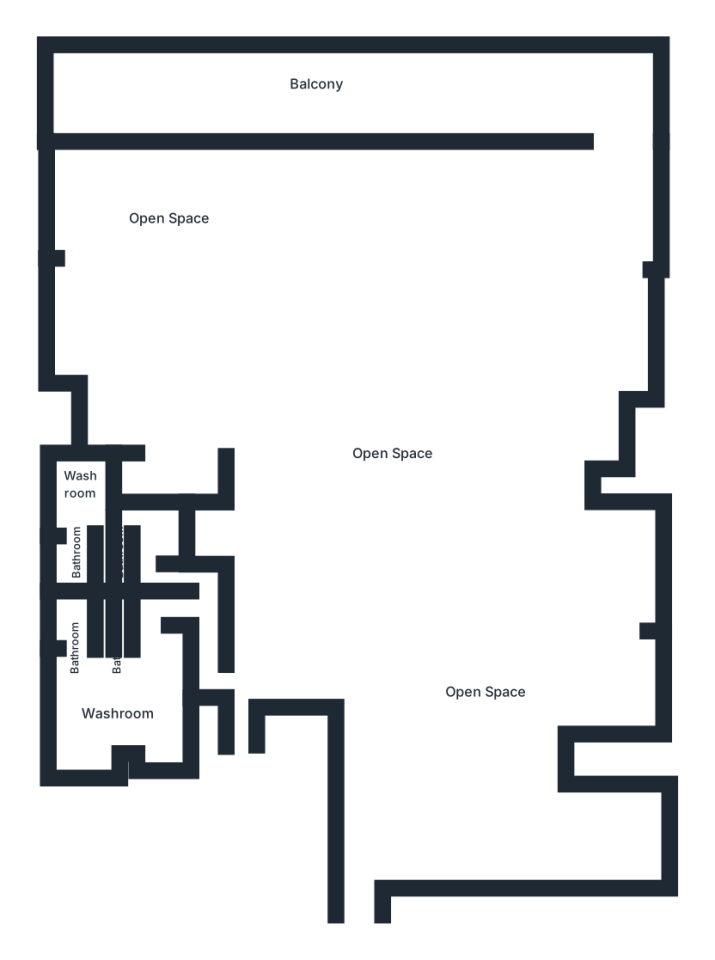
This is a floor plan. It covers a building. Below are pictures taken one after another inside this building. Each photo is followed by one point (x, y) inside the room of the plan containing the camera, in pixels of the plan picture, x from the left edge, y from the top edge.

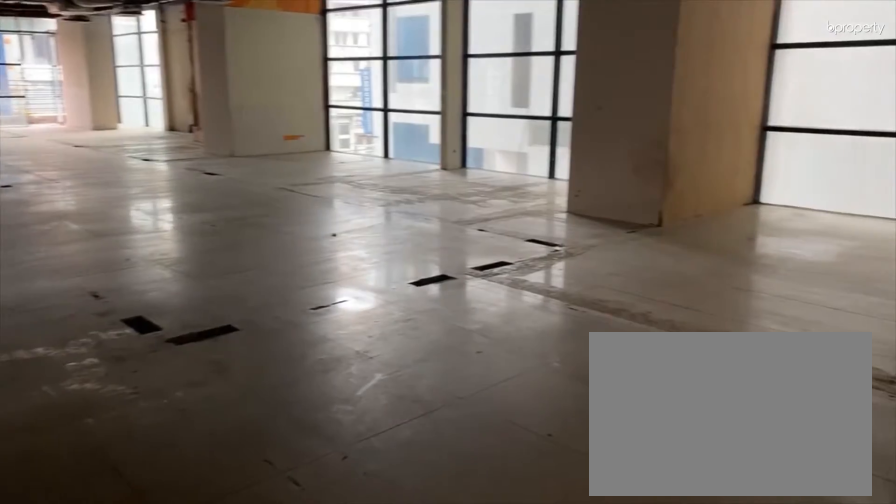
(437, 776)
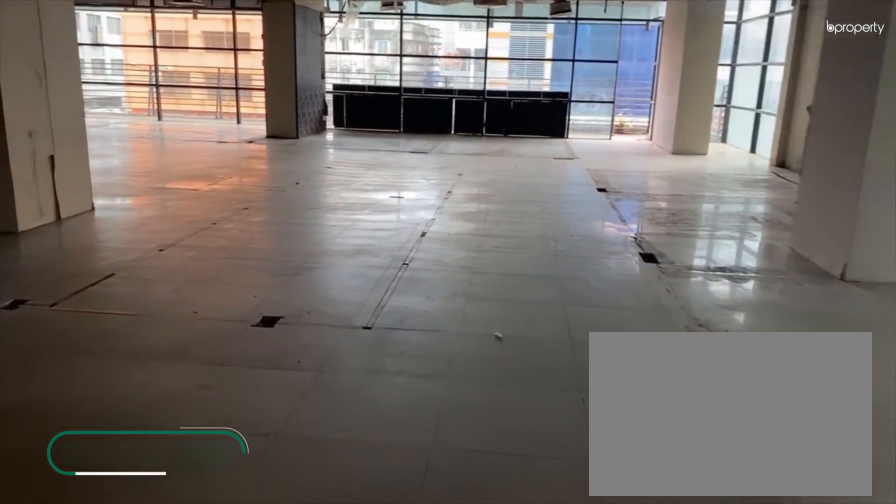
(431, 542)
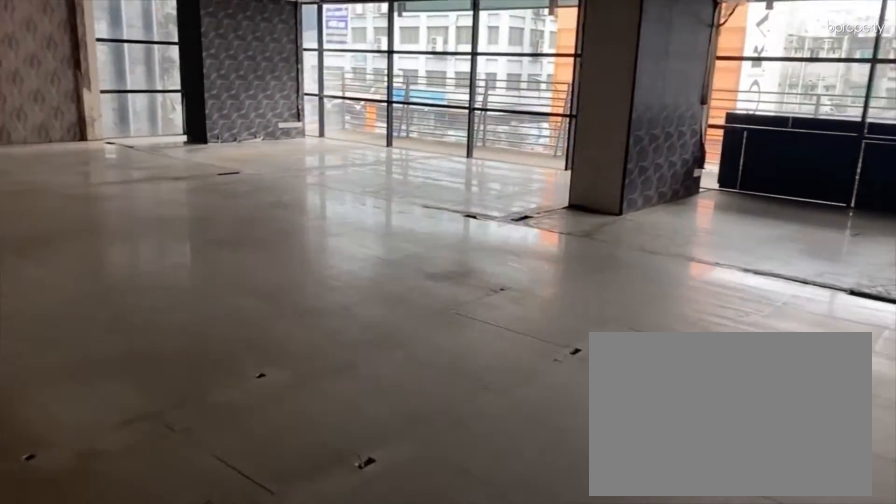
(354, 381)
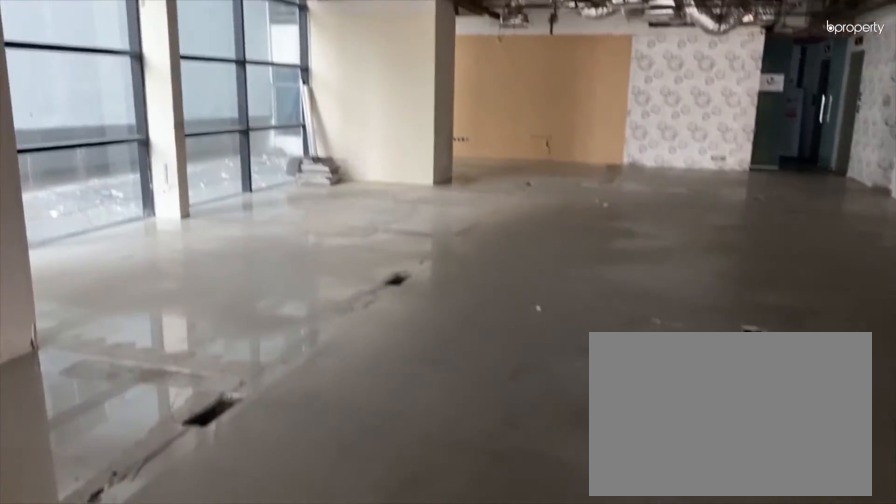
(354, 381)
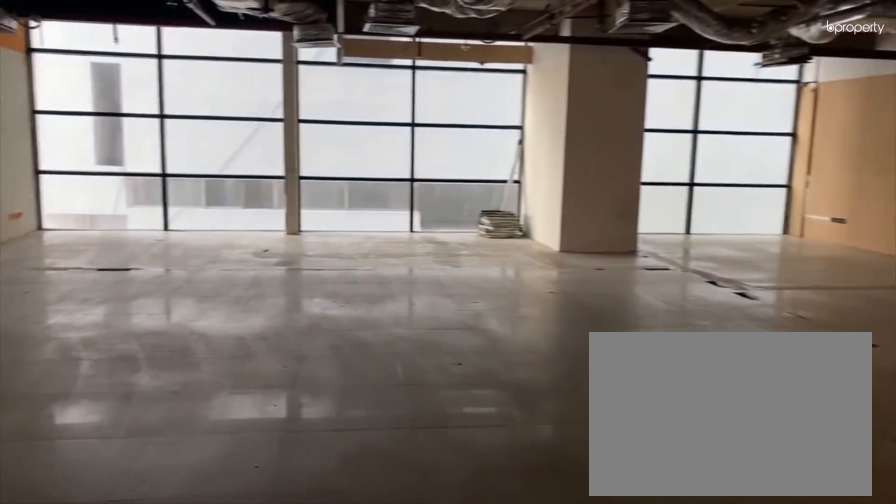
(296, 641)
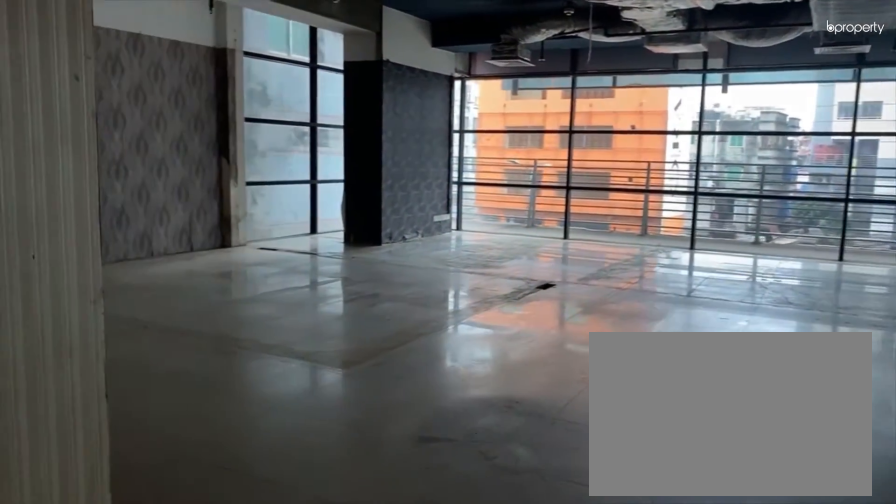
(189, 403)
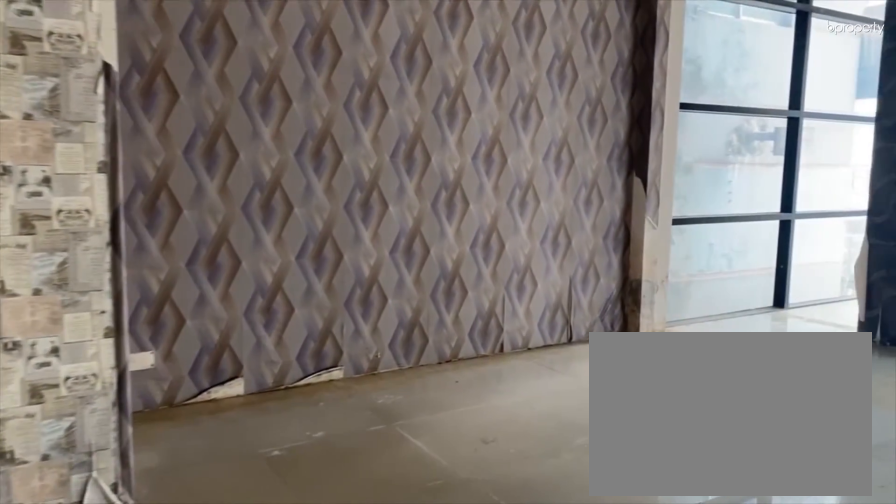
(189, 403)
